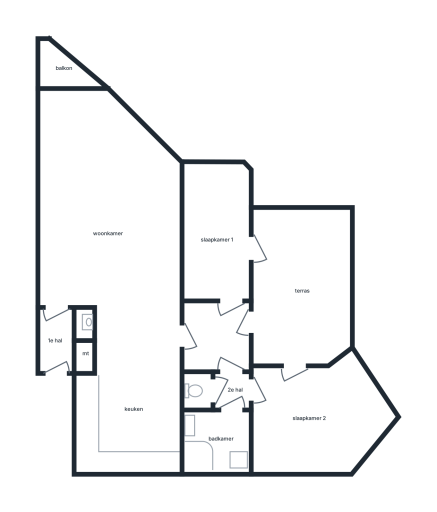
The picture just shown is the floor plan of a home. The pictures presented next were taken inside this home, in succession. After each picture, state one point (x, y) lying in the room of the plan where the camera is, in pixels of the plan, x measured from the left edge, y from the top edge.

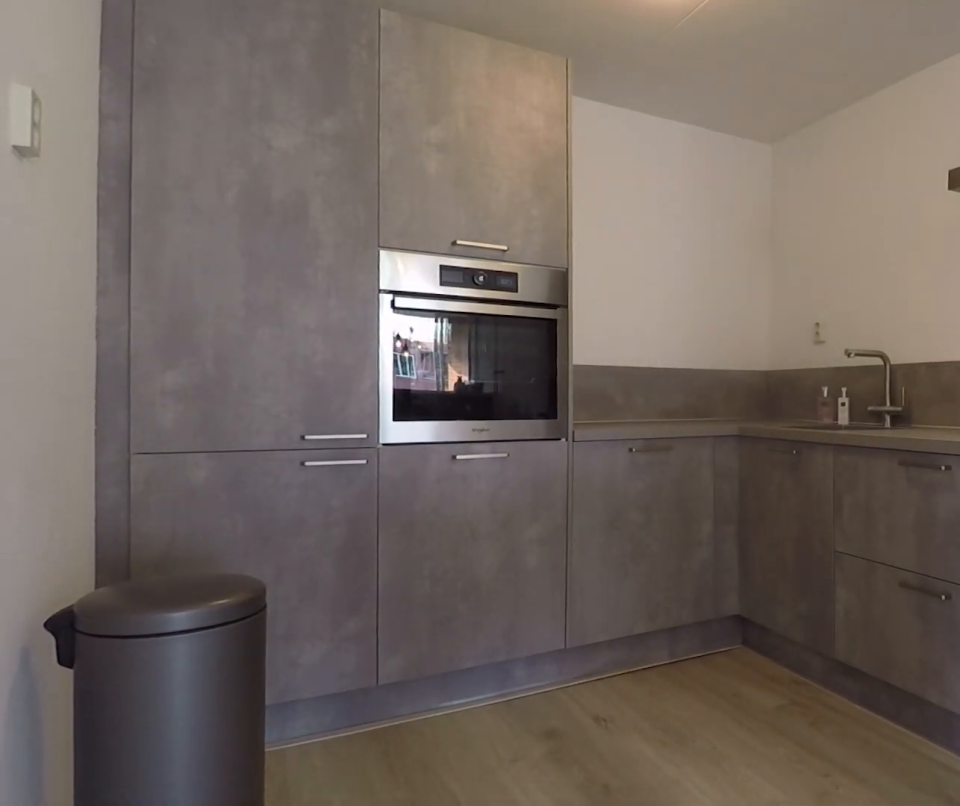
(129, 422)
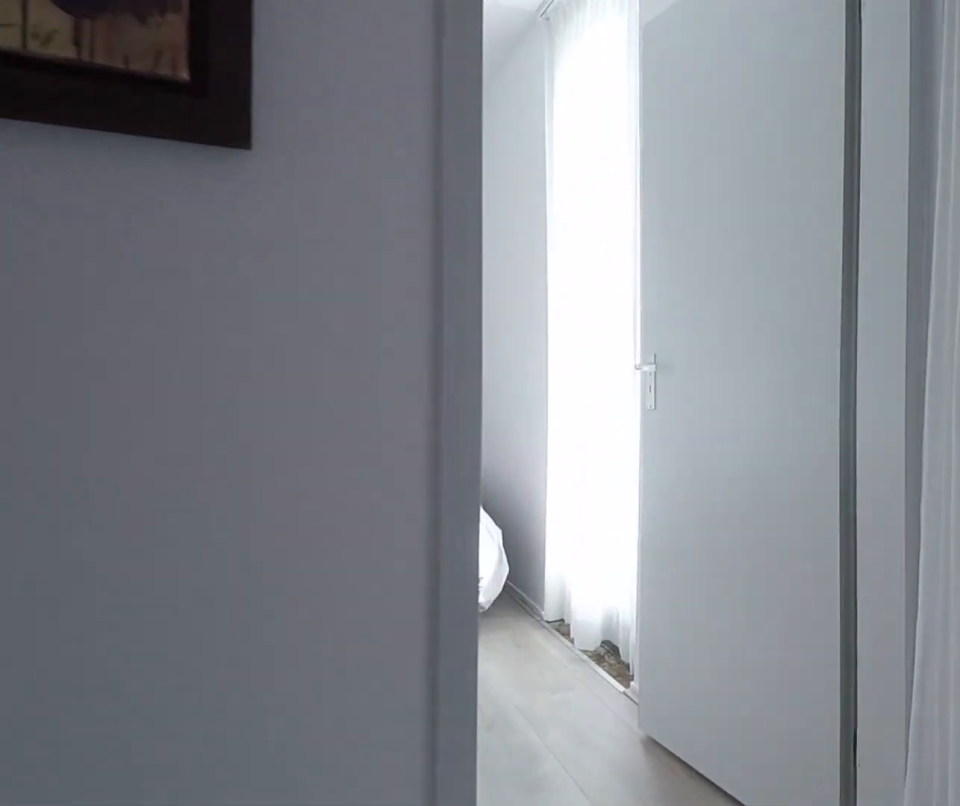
(219, 347)
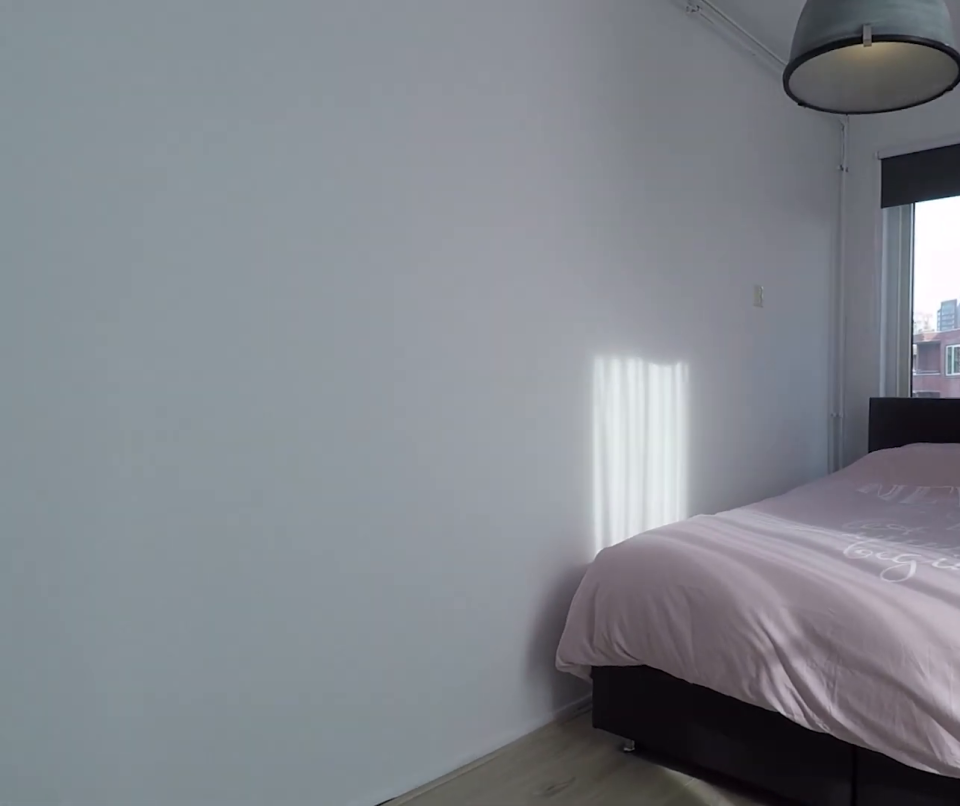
(215, 233)
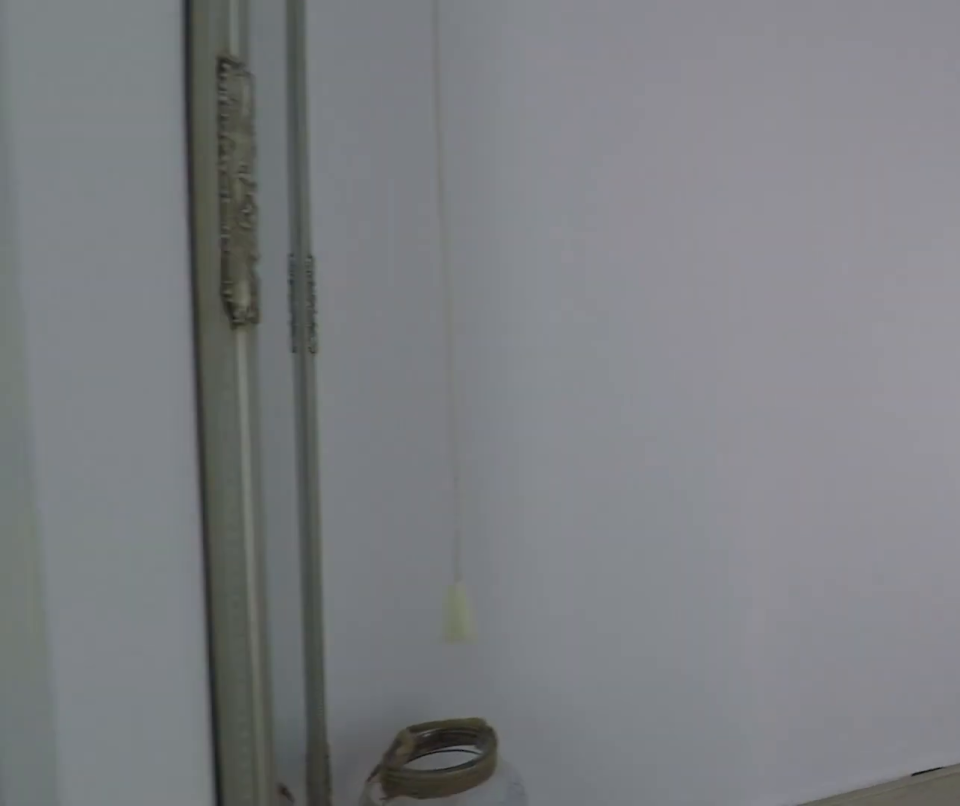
(215, 233)
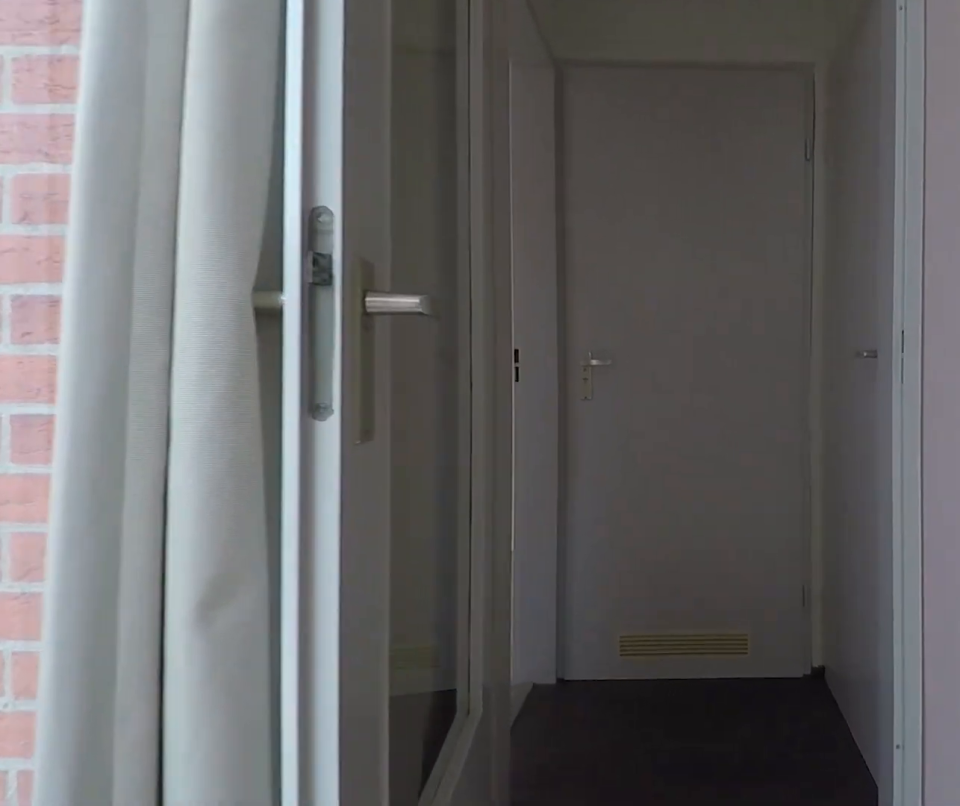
(219, 348)
